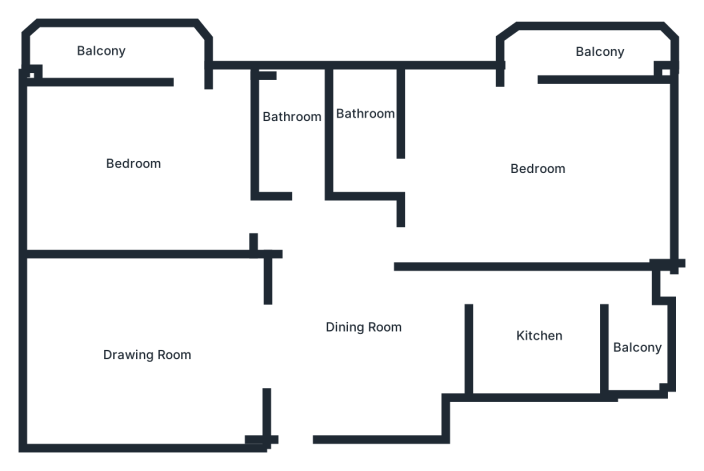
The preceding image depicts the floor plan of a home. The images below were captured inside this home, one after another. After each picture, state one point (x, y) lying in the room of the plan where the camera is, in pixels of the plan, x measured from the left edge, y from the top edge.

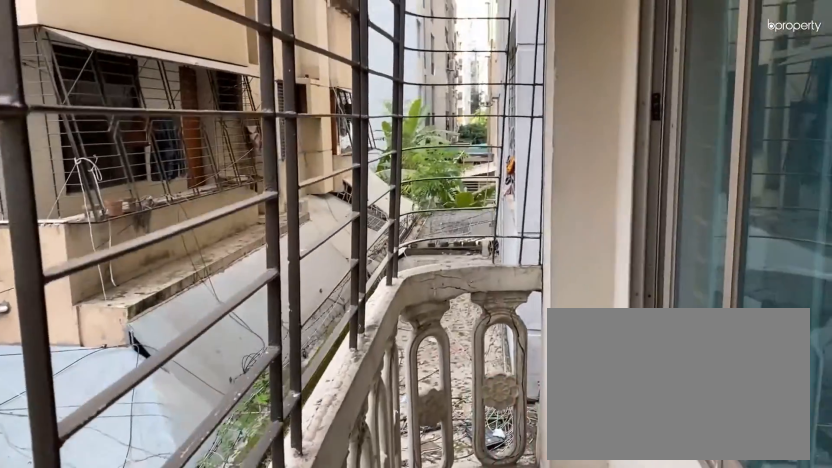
(576, 47)
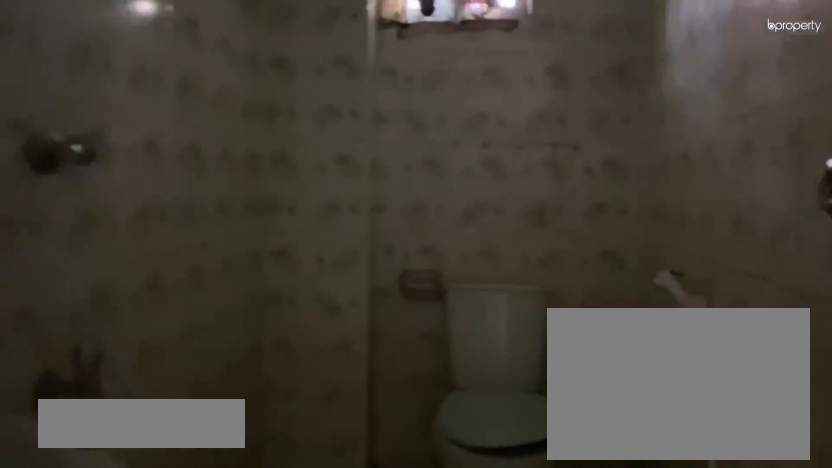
(285, 122)
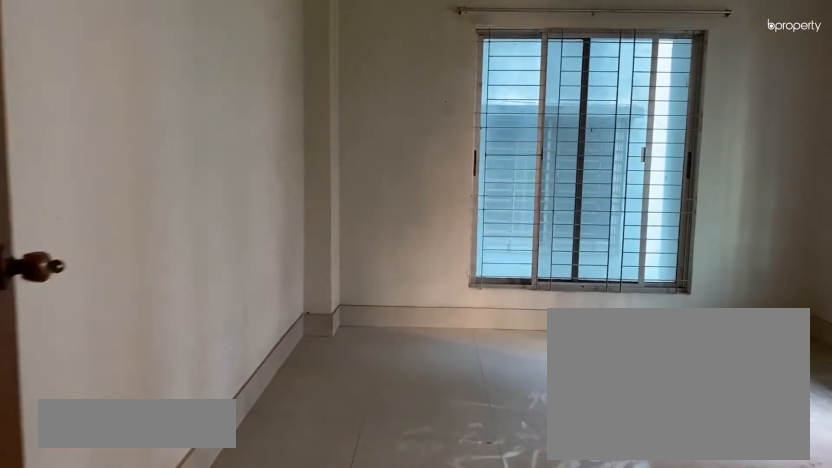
(124, 153)
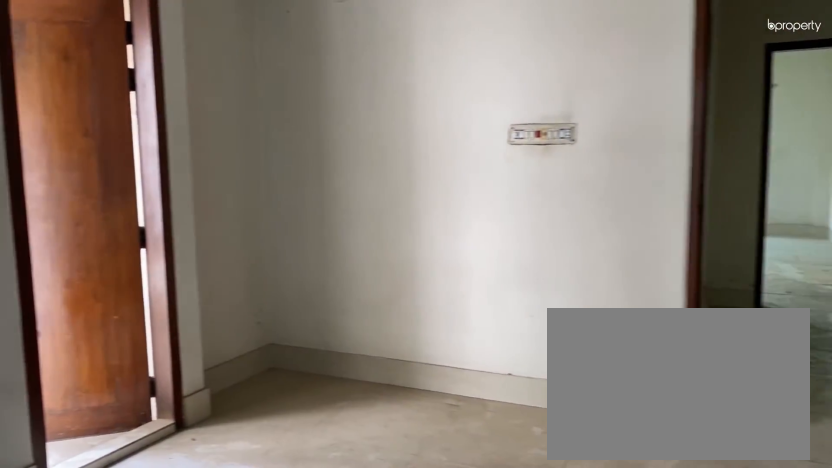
(124, 153)
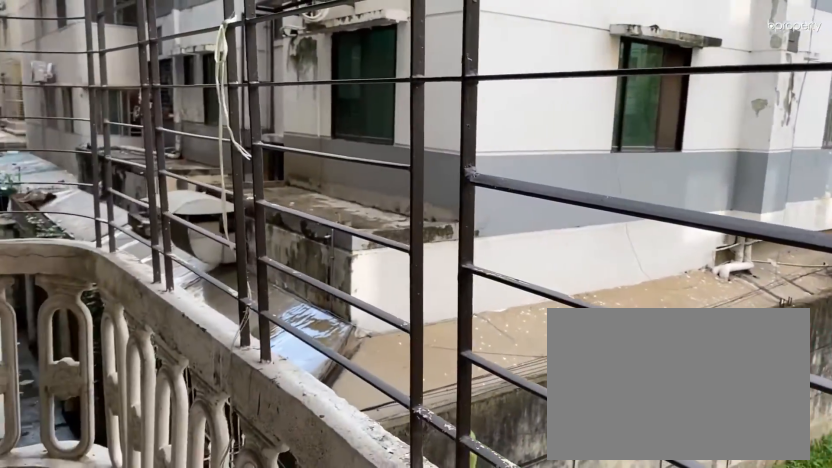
(111, 48)
